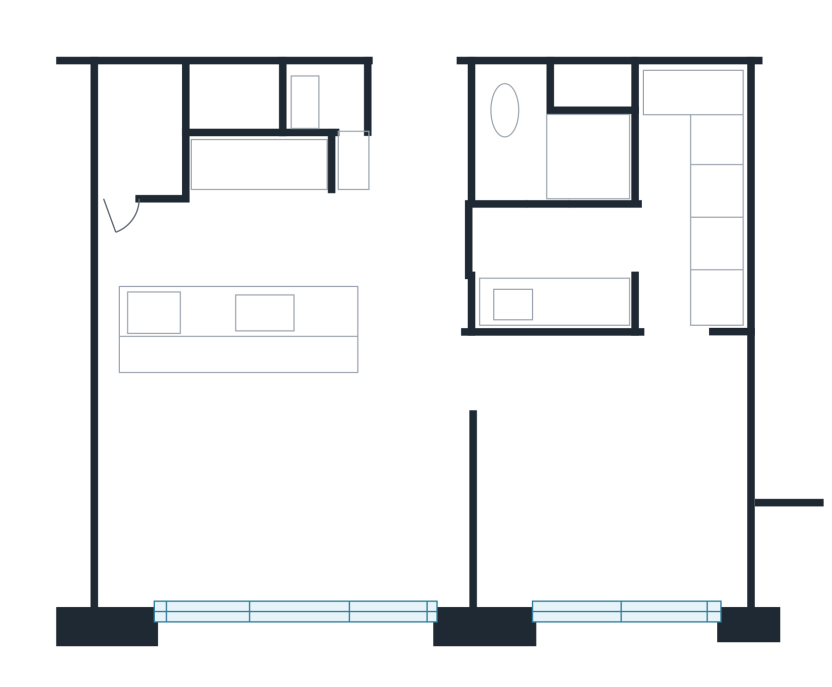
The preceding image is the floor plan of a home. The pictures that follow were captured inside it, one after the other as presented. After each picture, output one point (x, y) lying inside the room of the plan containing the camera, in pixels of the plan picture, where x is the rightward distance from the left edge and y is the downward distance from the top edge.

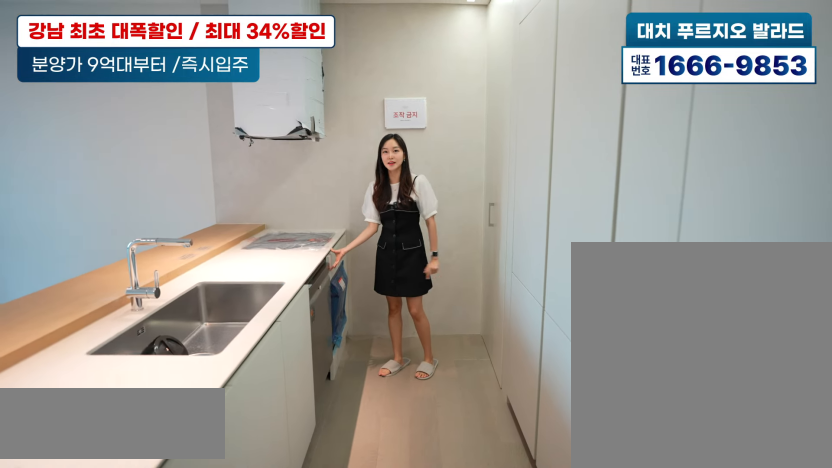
(246, 228)
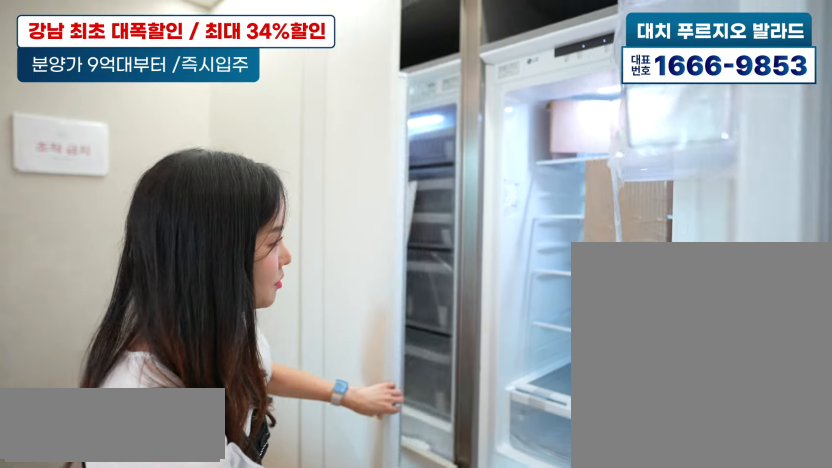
(247, 228)
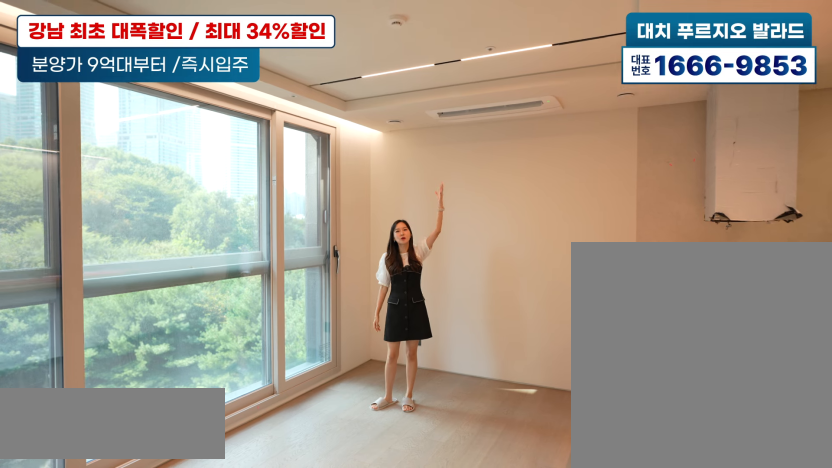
(272, 491)
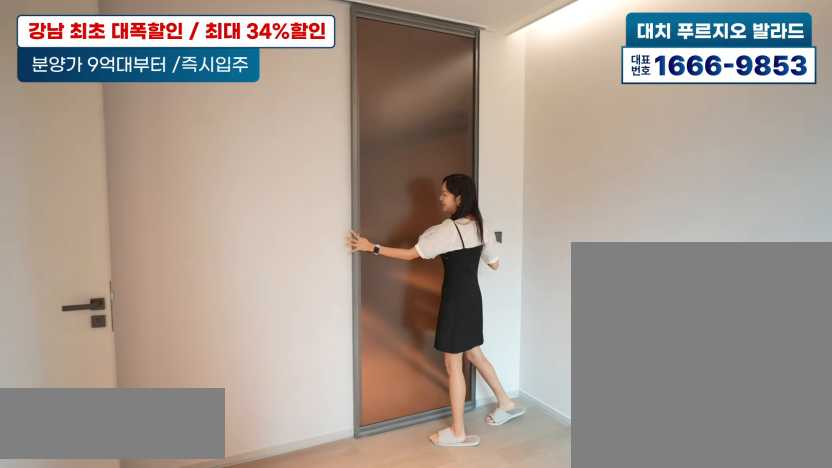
(619, 488)
